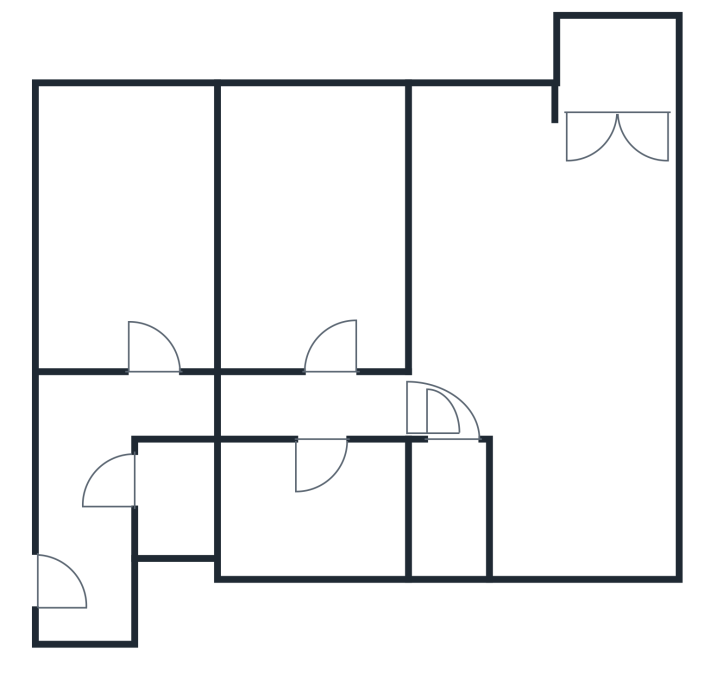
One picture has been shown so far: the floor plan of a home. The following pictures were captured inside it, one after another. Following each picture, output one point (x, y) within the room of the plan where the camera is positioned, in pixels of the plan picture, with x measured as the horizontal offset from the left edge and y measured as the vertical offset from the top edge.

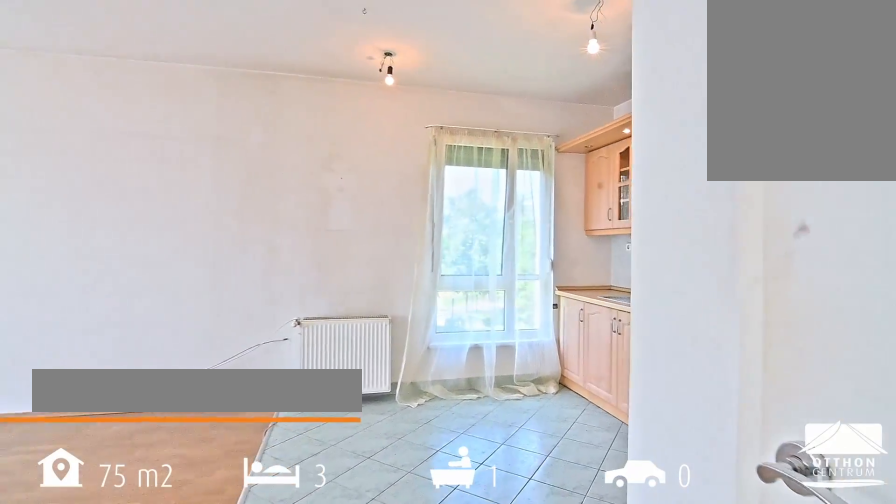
(547, 305)
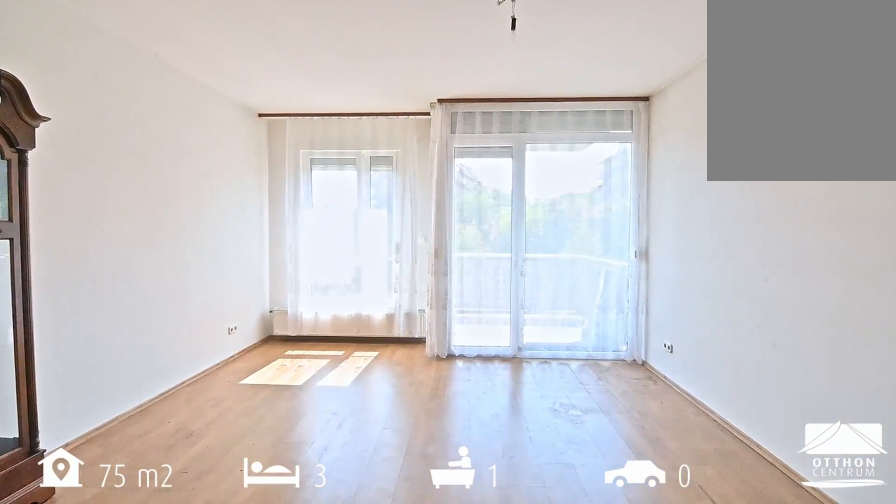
(548, 305)
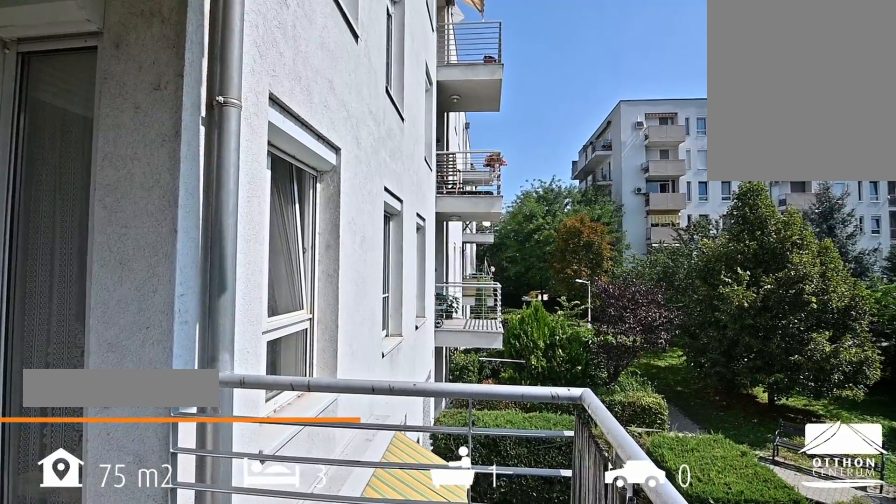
(619, 57)
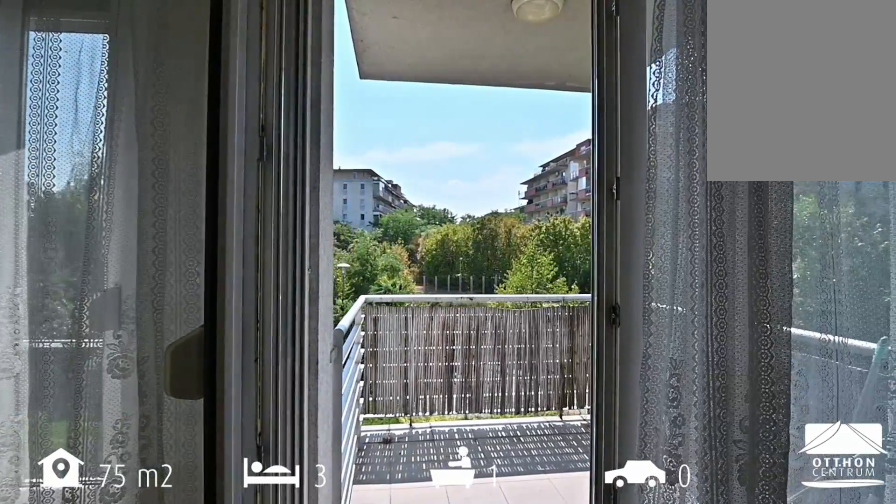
(619, 57)
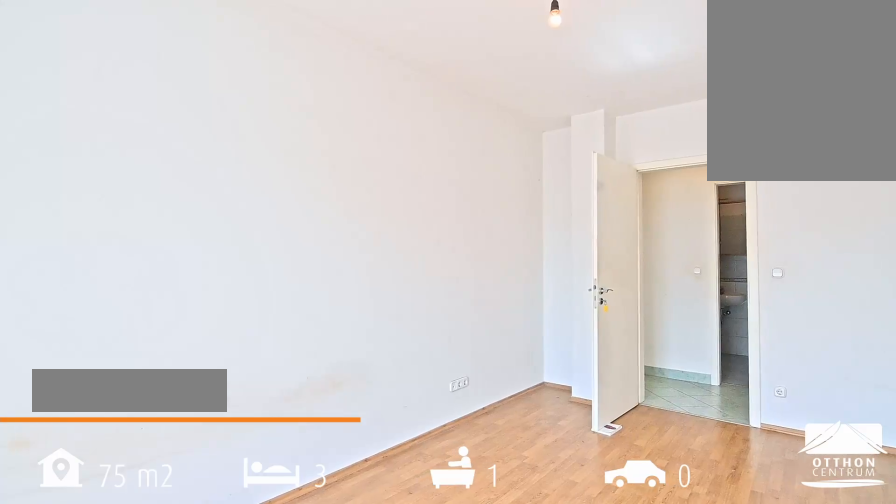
(304, 228)
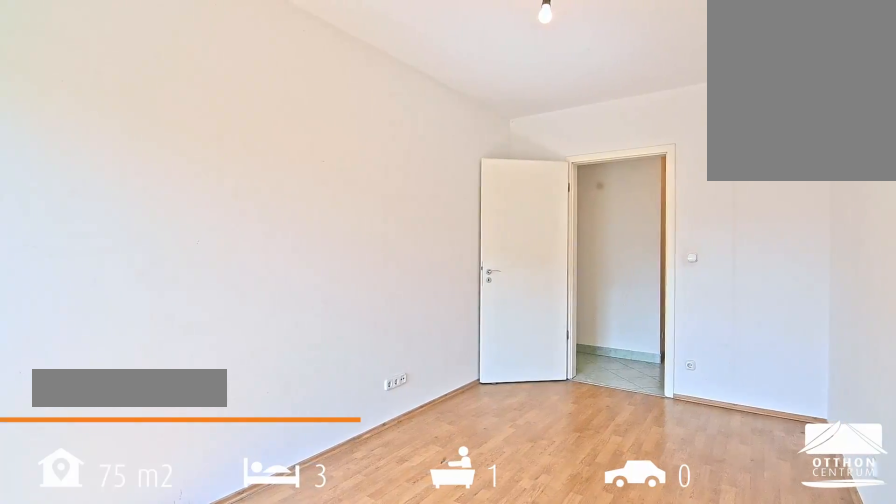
(127, 233)
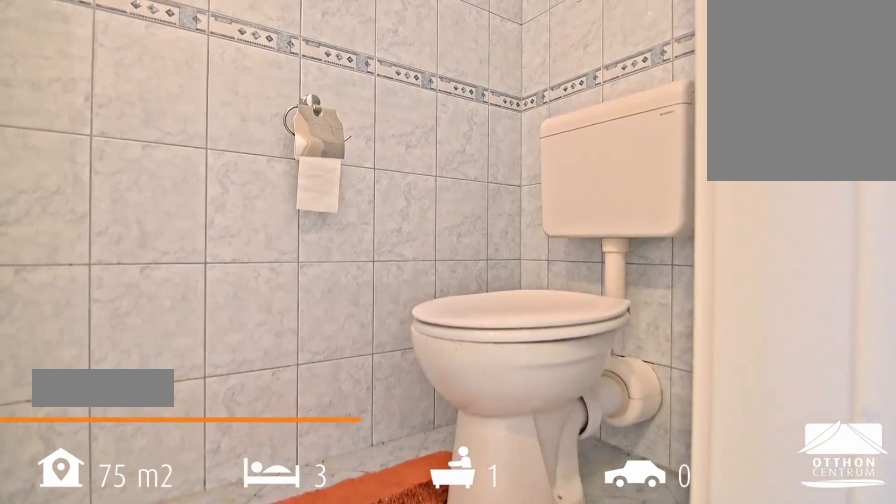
(171, 498)
